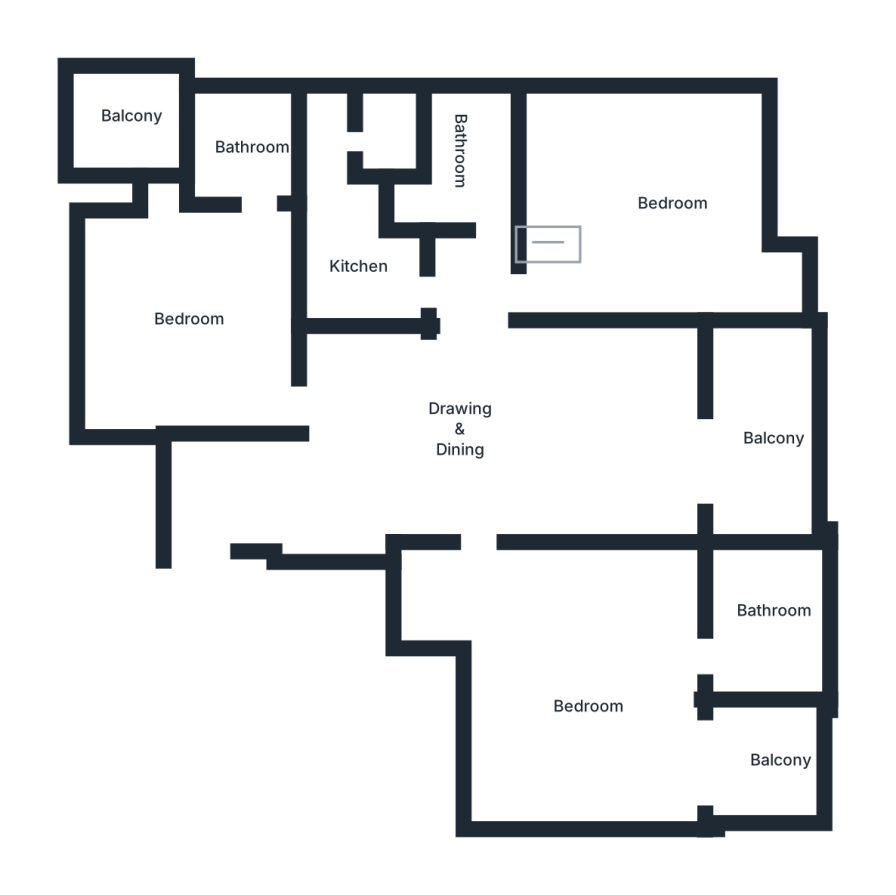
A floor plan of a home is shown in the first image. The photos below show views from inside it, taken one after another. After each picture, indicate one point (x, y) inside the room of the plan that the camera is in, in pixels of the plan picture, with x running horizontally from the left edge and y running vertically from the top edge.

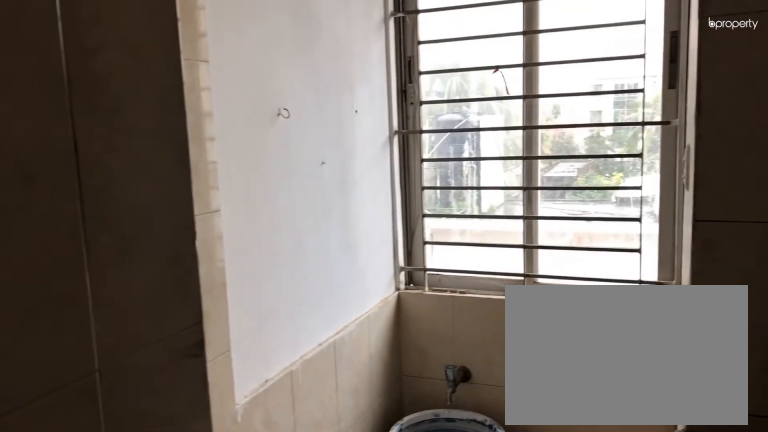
(361, 260)
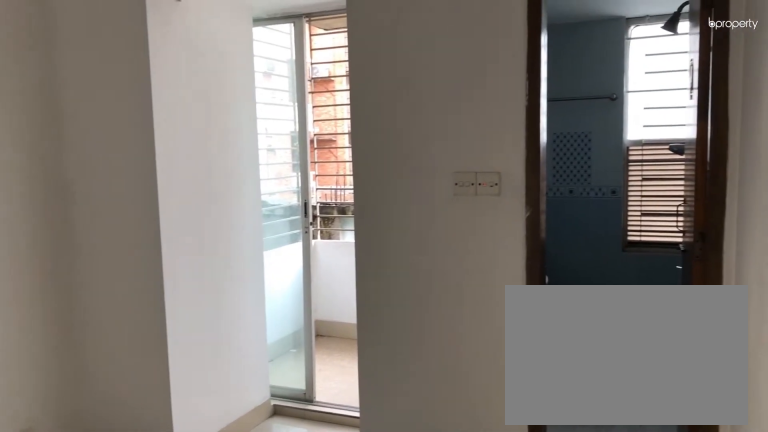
(197, 314)
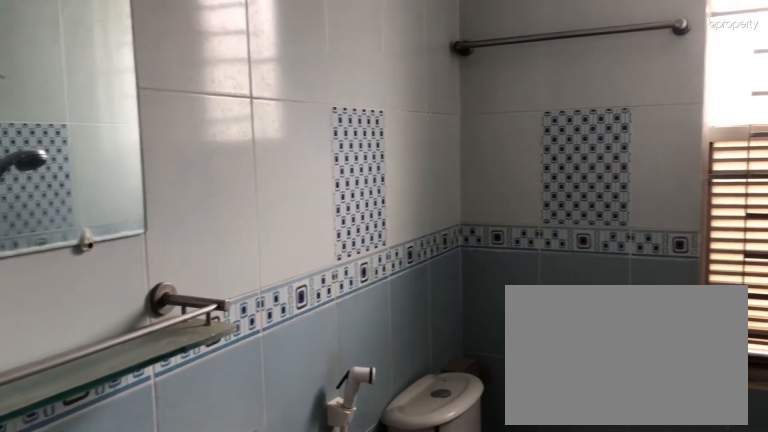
(251, 146)
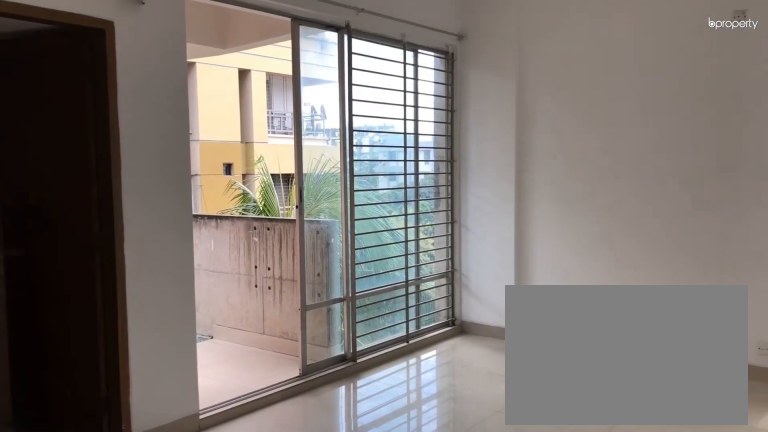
(591, 702)
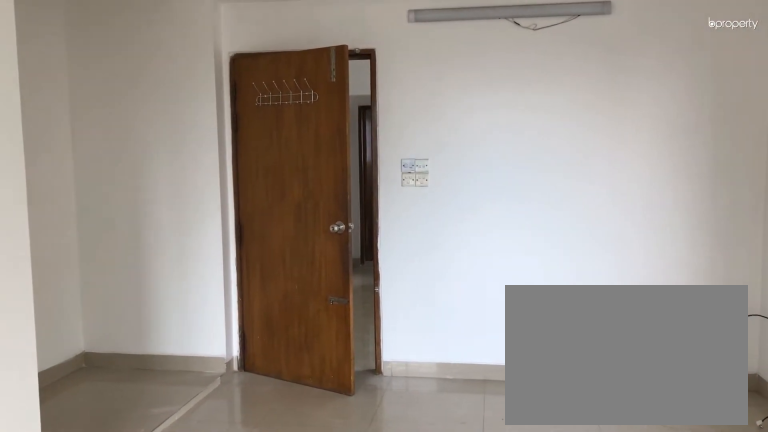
(591, 701)
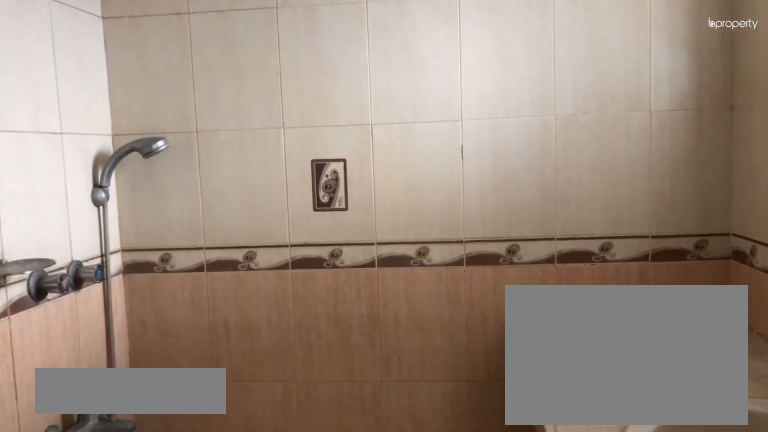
(773, 612)
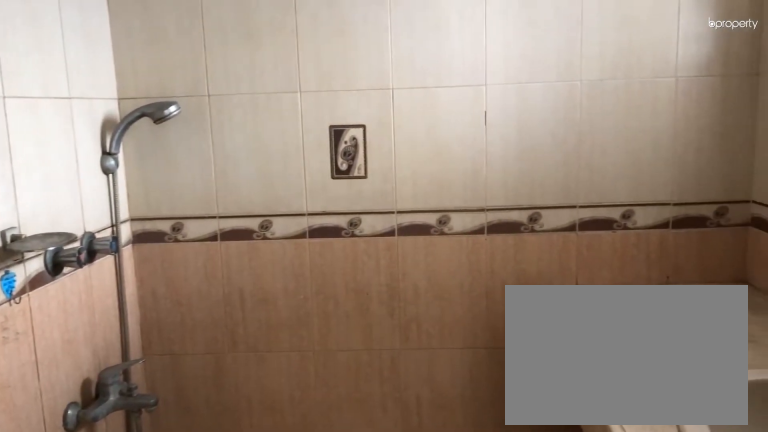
(773, 612)
